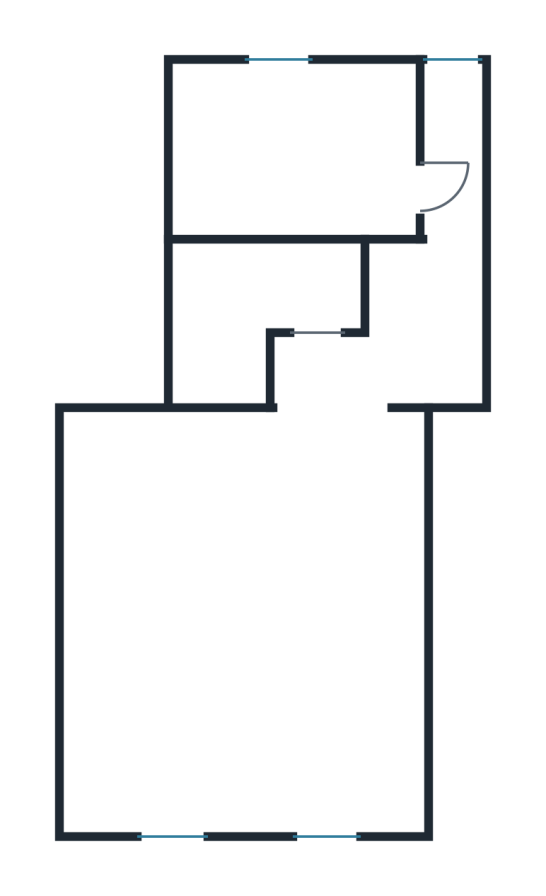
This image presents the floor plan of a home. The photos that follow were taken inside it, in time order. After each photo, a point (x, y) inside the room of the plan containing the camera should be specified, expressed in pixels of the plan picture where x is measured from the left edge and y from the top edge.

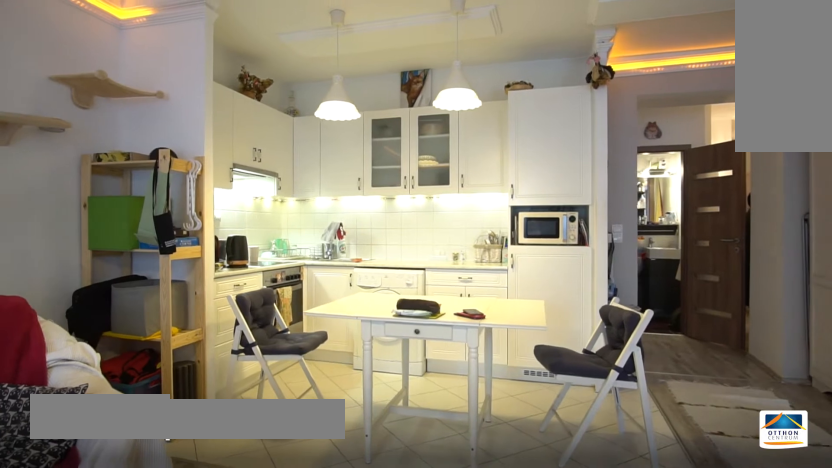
(254, 626)
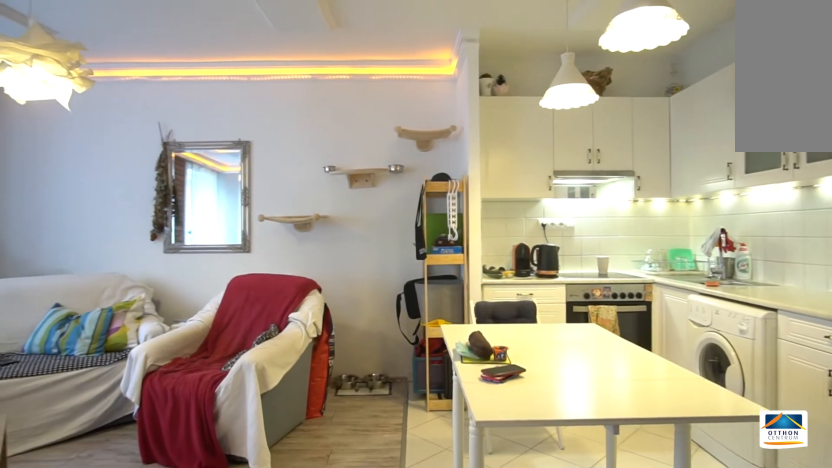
(254, 625)
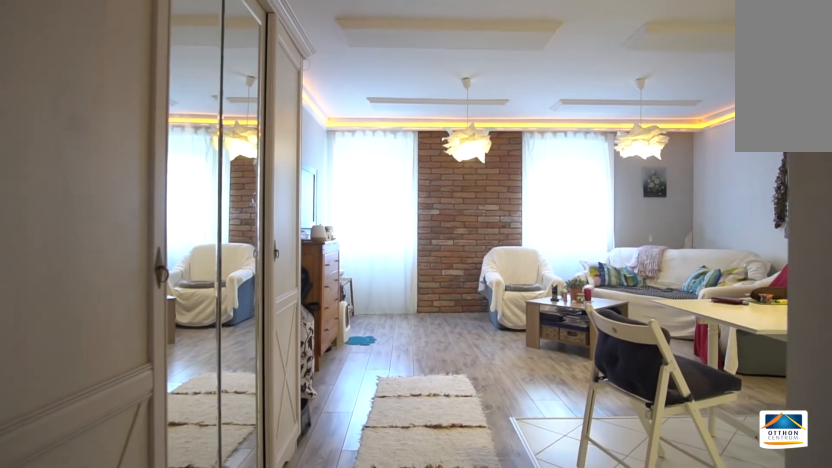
(254, 623)
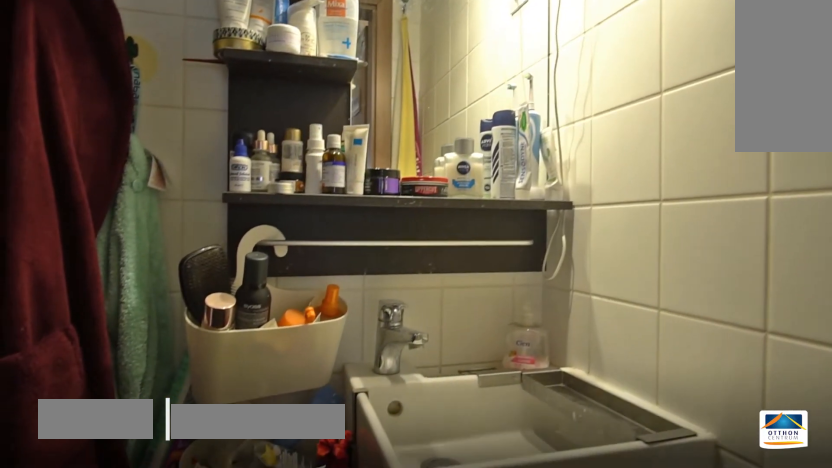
(269, 291)
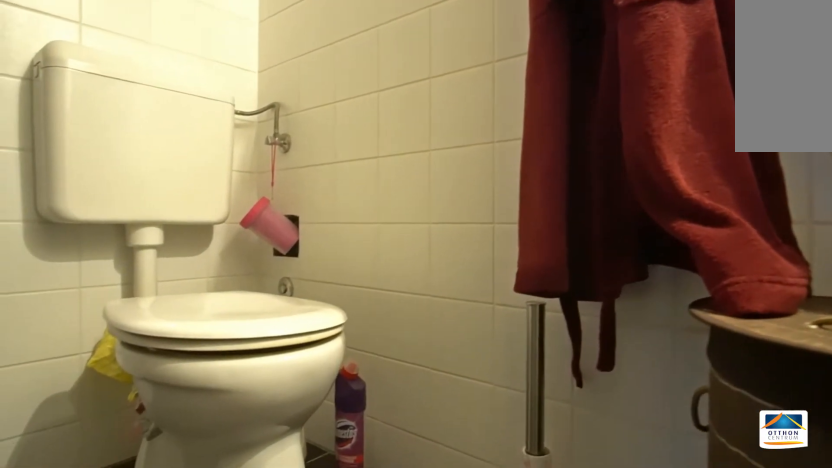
(270, 291)
